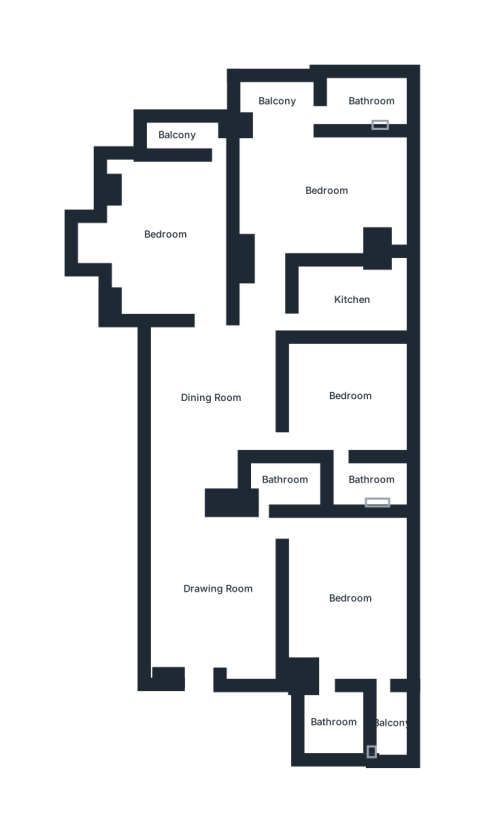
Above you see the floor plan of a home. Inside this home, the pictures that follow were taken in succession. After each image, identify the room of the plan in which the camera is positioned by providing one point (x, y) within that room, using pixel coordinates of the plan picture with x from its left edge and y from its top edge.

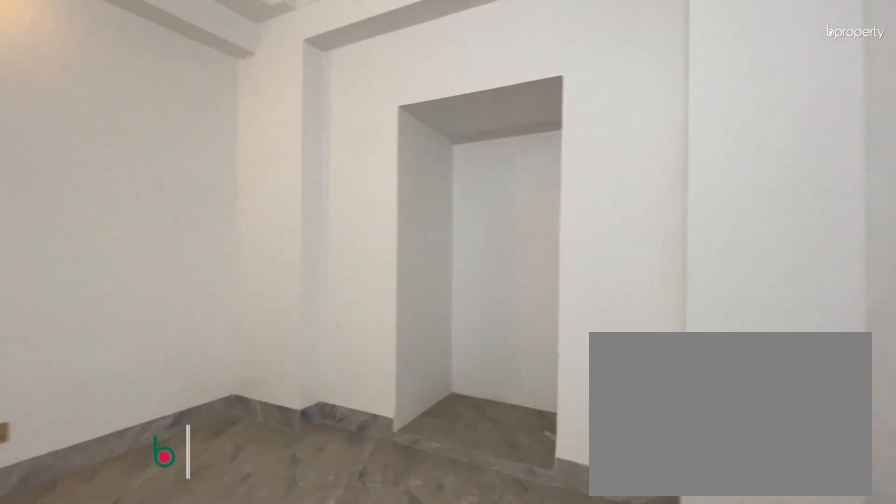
(167, 236)
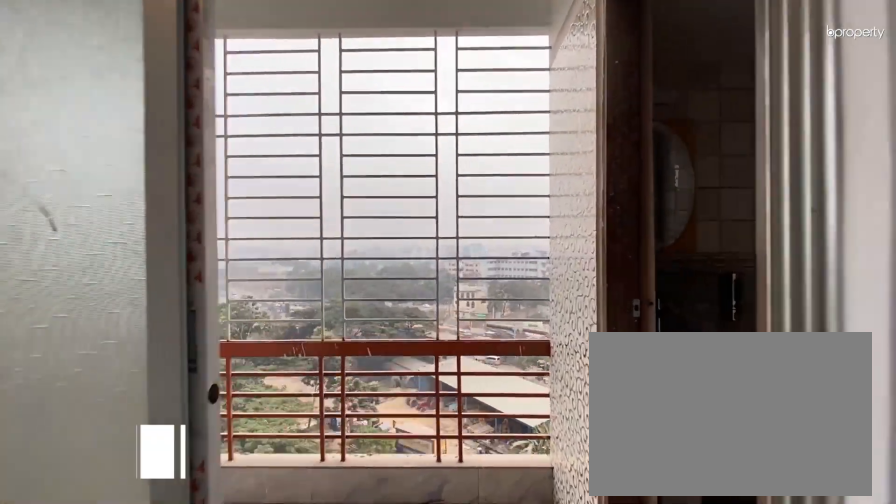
(279, 100)
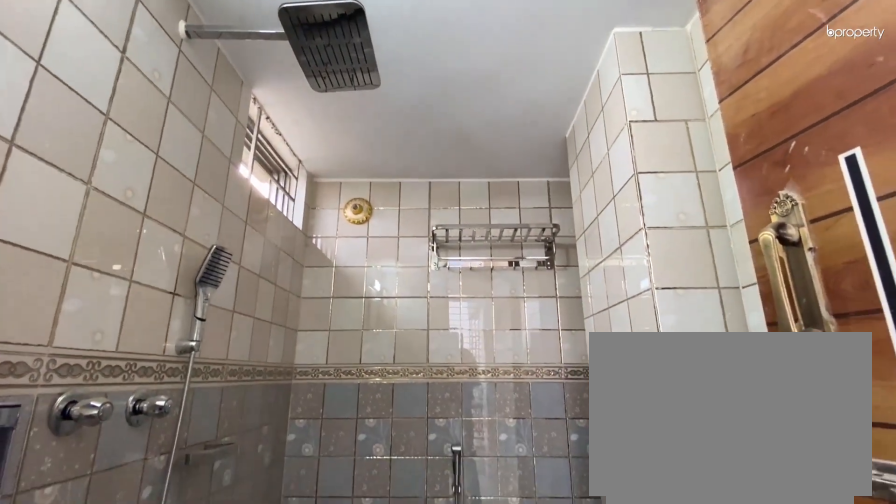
(368, 99)
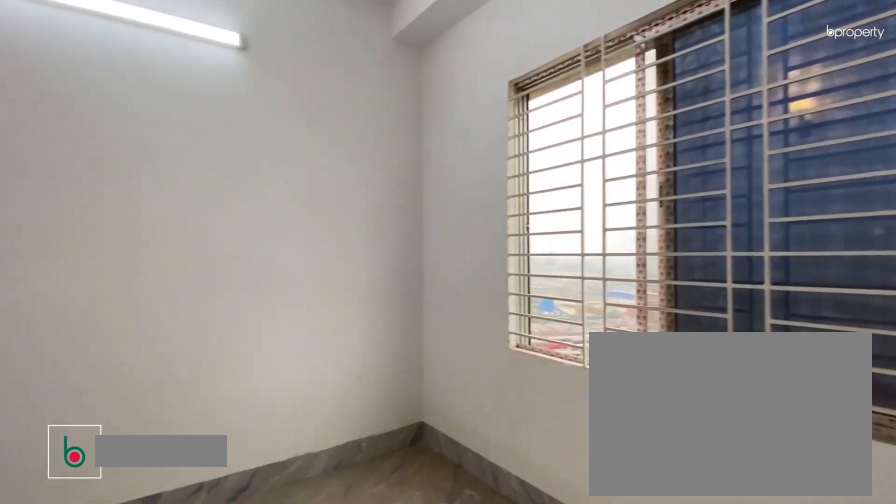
(351, 399)
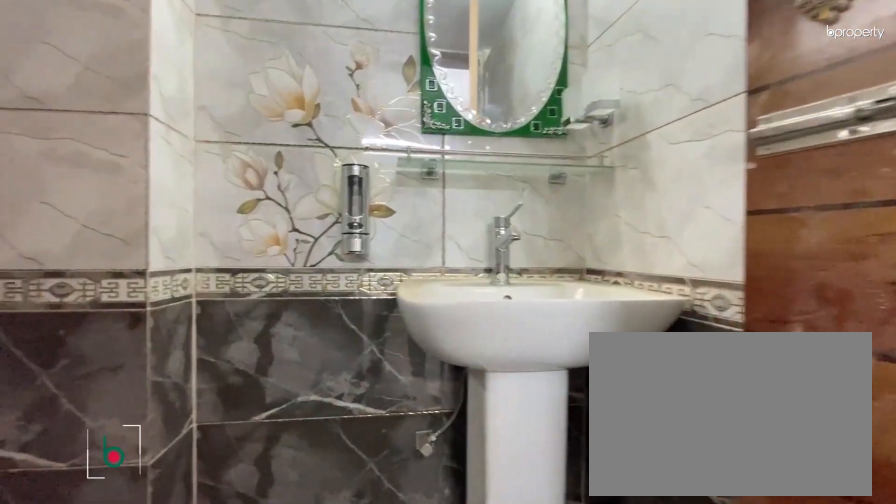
(372, 480)
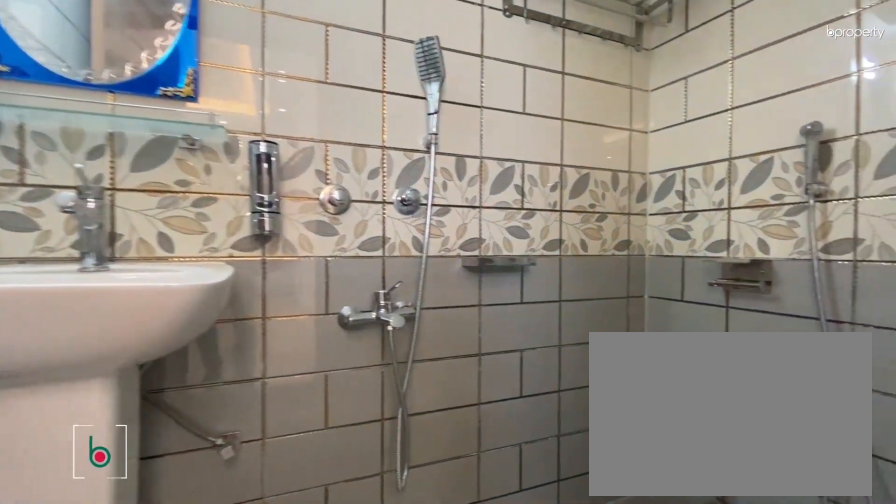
(286, 480)
